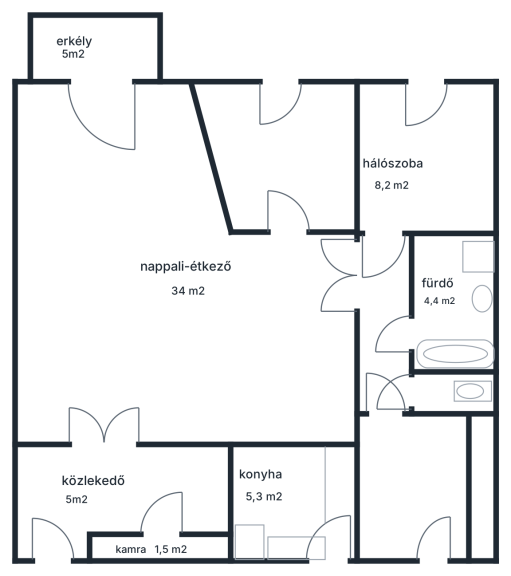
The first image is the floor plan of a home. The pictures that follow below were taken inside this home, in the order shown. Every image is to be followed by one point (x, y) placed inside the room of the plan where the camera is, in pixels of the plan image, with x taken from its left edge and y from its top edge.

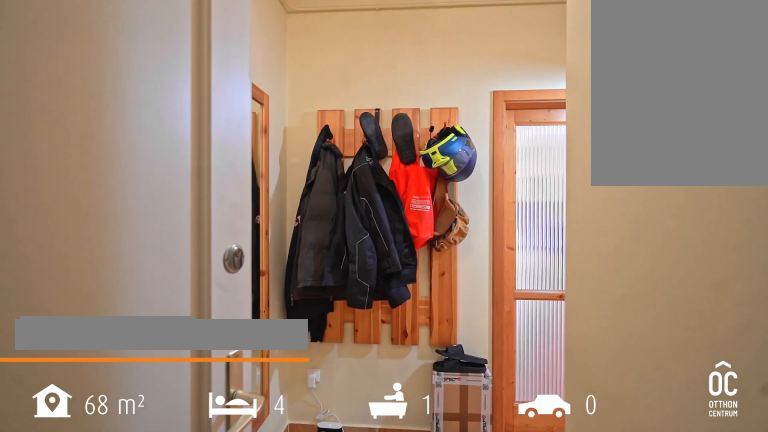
(113, 489)
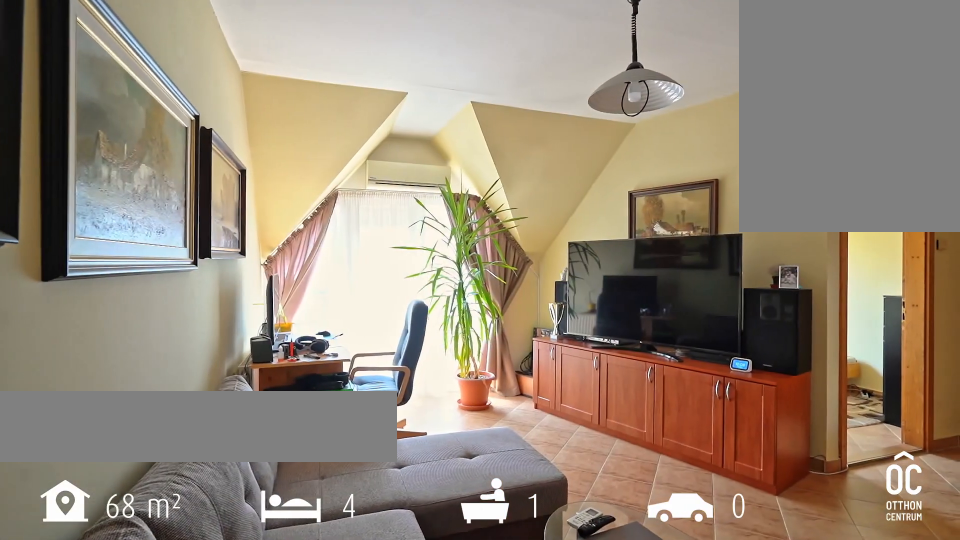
(186, 302)
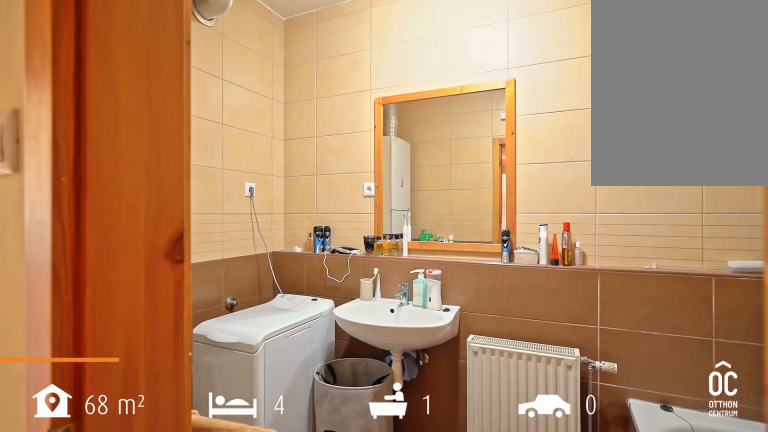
(451, 291)
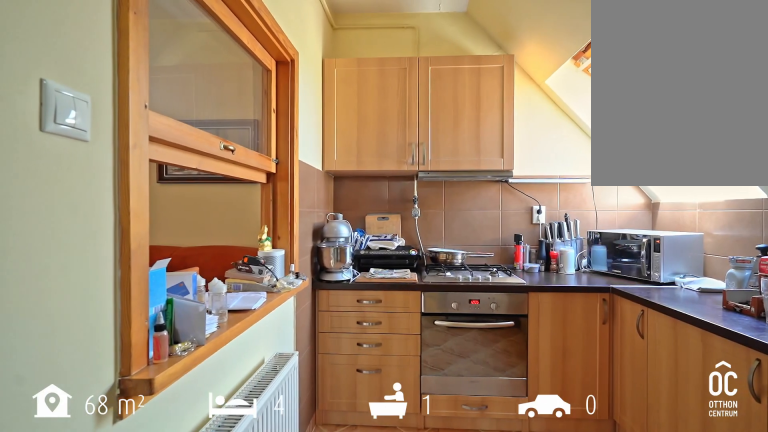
(290, 501)
